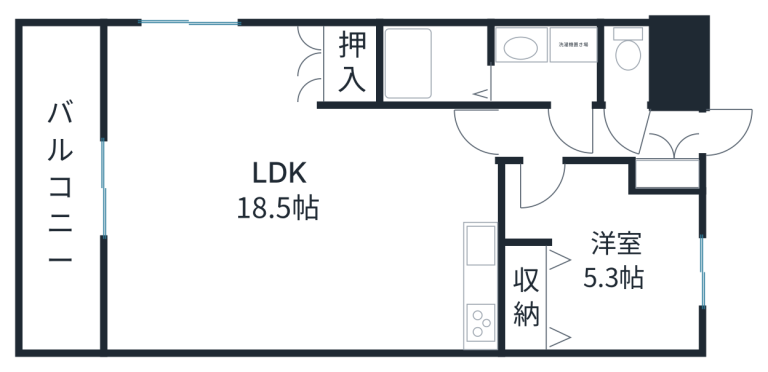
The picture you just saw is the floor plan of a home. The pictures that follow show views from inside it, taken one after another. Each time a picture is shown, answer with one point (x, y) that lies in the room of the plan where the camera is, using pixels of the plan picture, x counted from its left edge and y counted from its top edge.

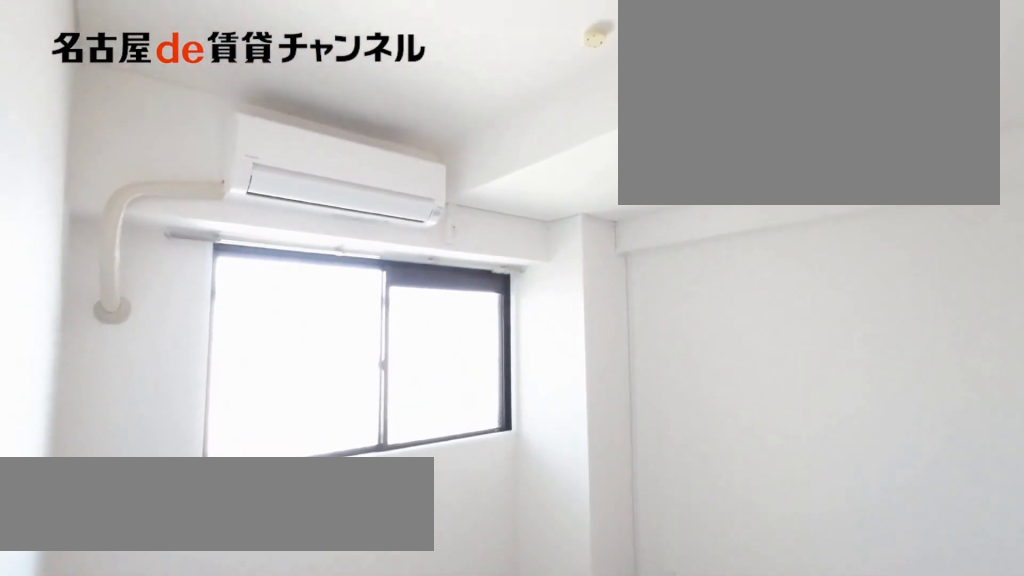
(601, 260)
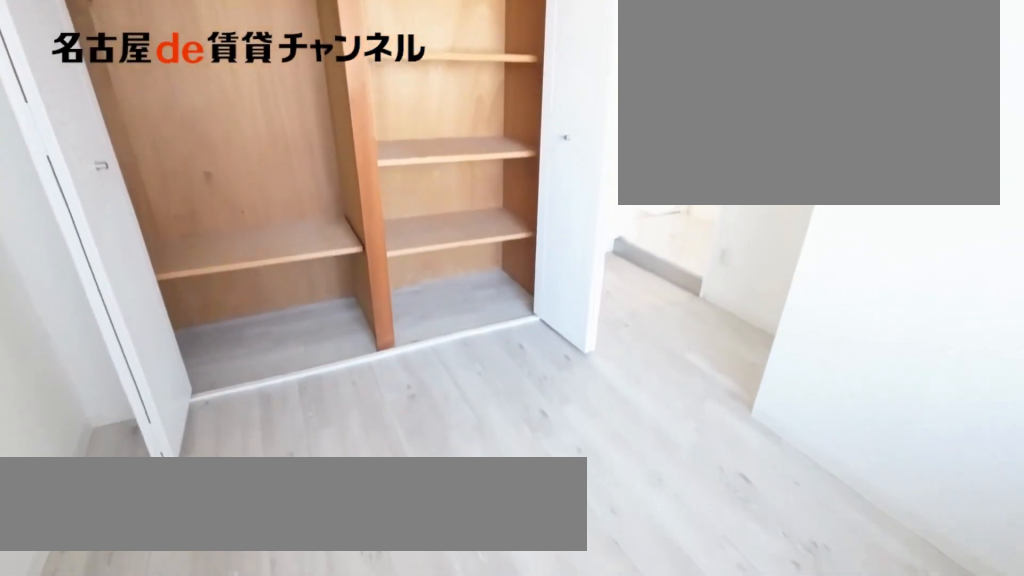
(601, 260)
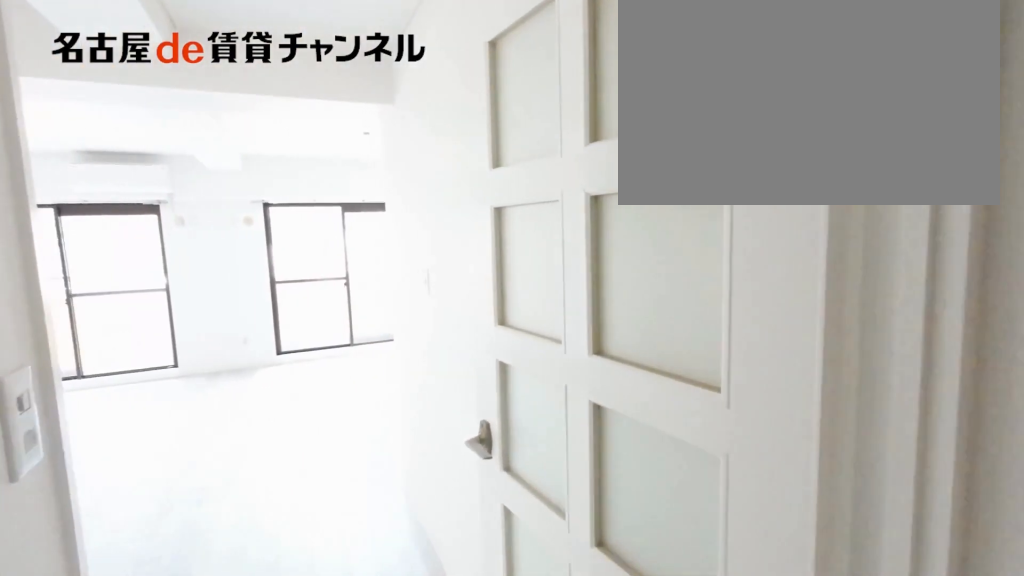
(530, 132)
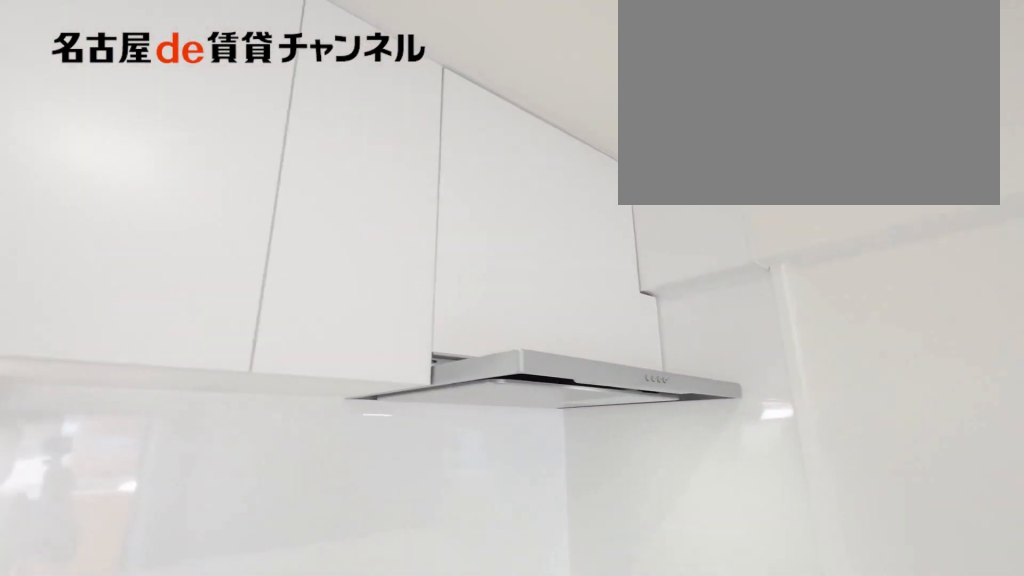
(489, 301)
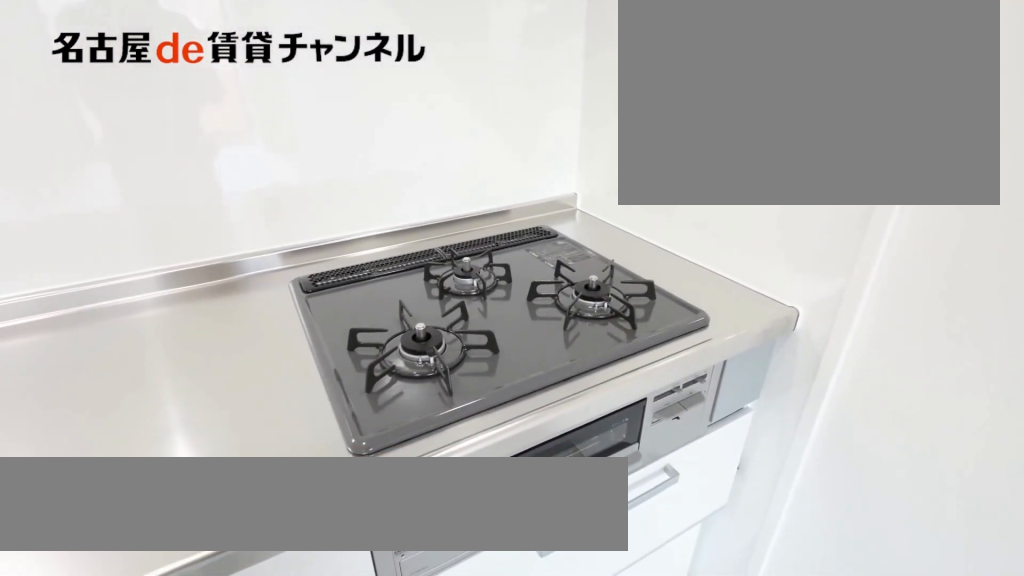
(489, 301)
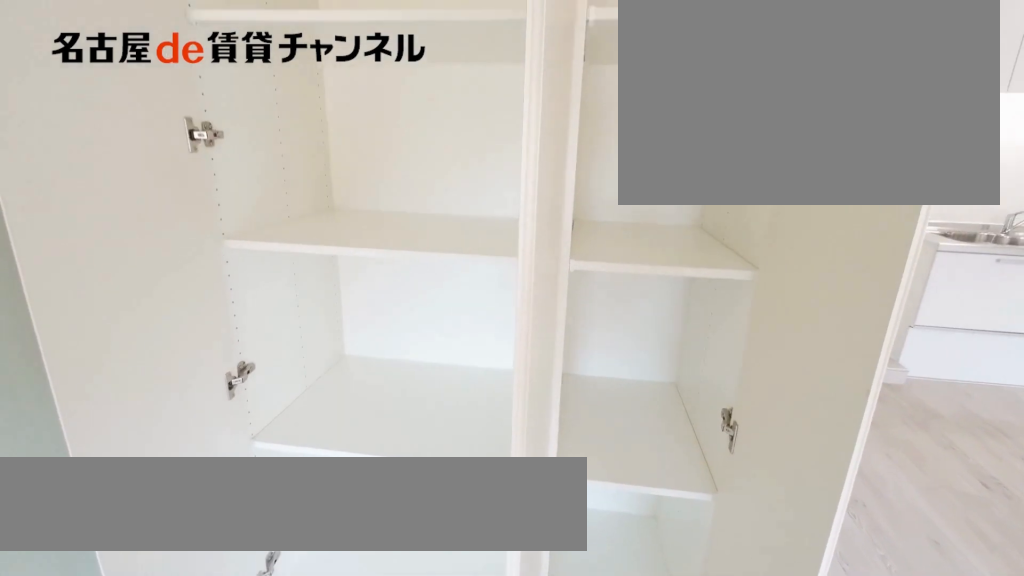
(347, 65)
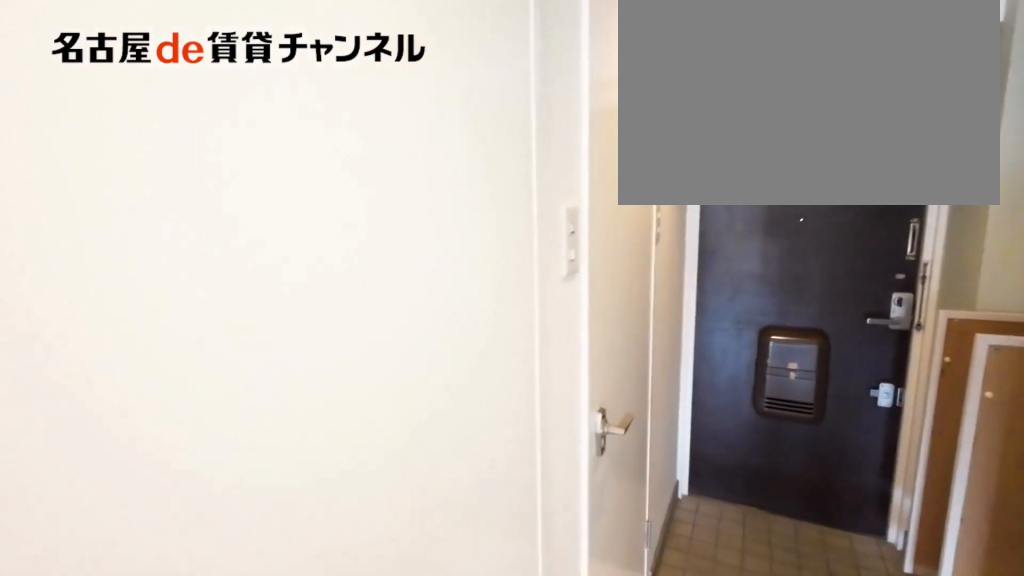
(570, 132)
